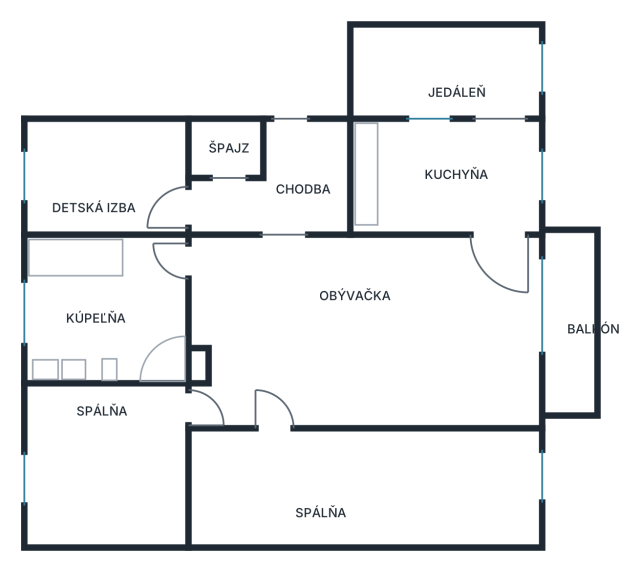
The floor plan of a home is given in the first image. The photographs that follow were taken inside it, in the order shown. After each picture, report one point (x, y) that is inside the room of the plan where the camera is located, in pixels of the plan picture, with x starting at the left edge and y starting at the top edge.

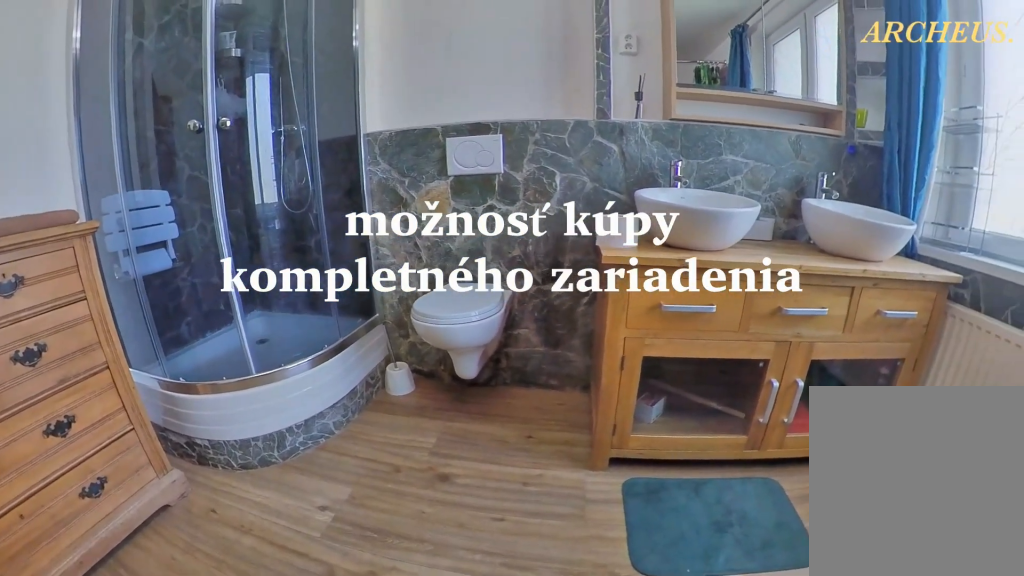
(108, 312)
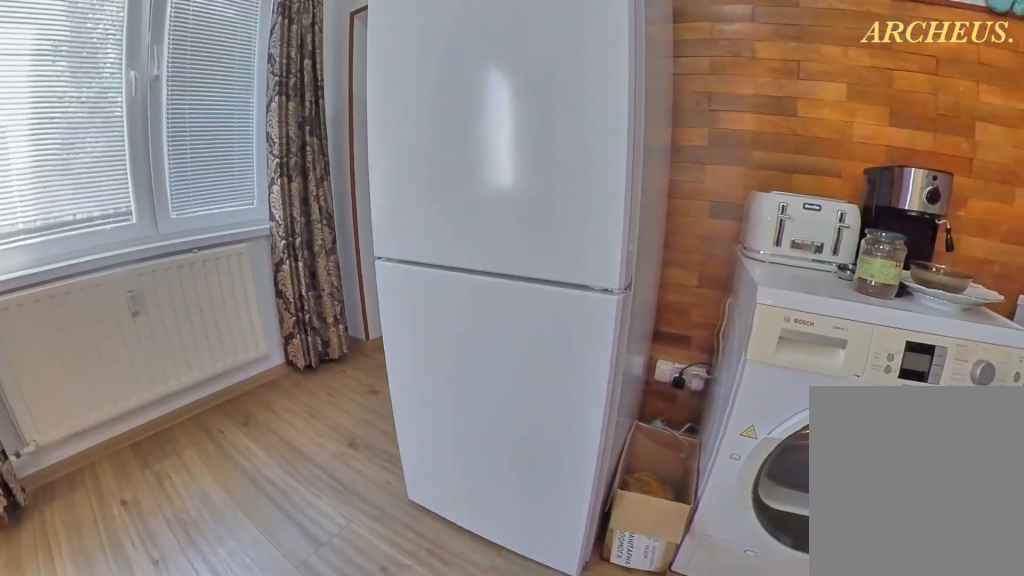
(448, 171)
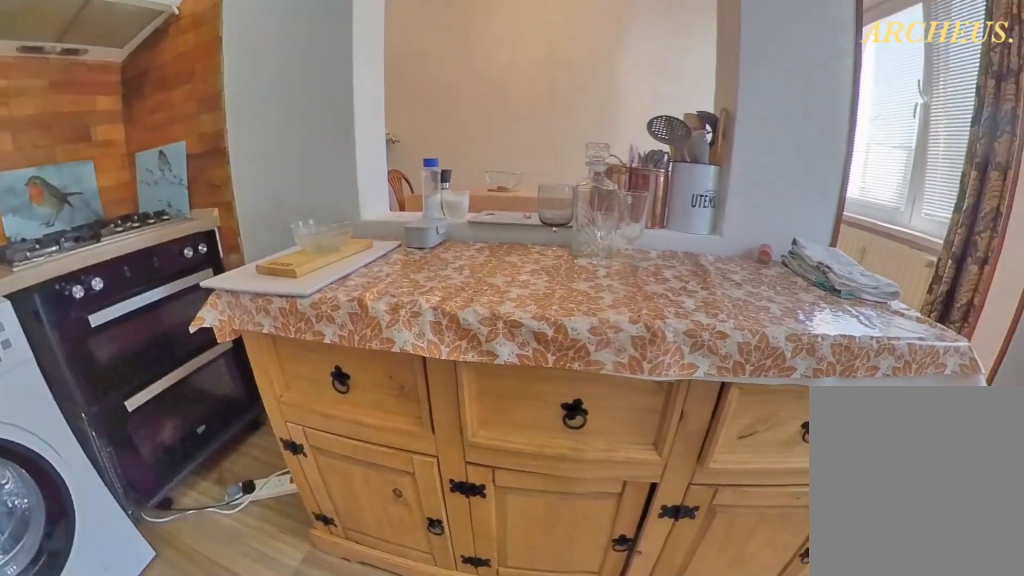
(448, 171)
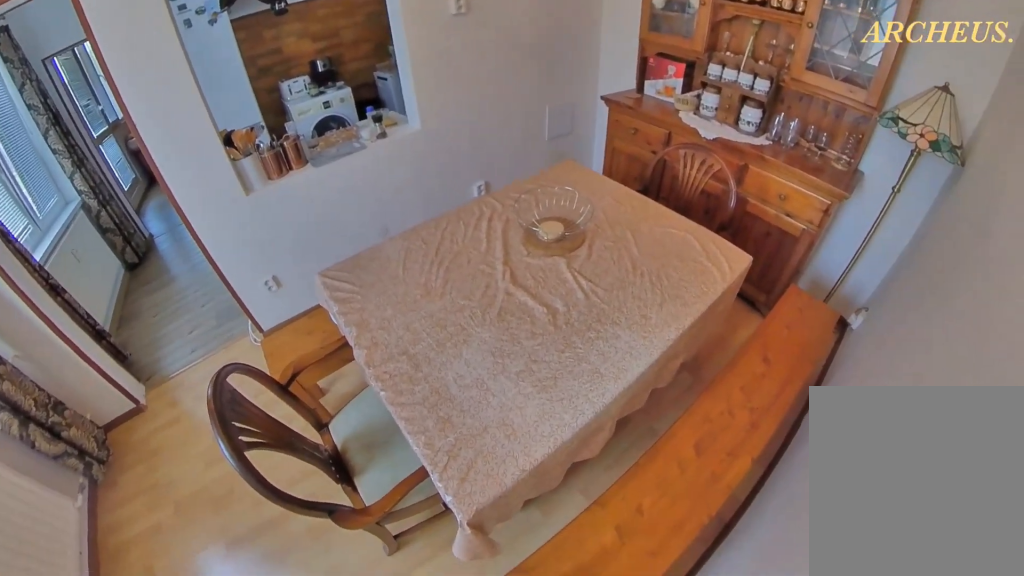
(448, 73)
